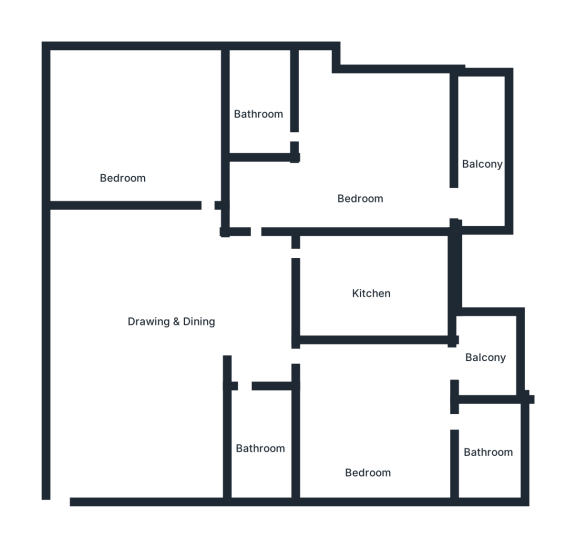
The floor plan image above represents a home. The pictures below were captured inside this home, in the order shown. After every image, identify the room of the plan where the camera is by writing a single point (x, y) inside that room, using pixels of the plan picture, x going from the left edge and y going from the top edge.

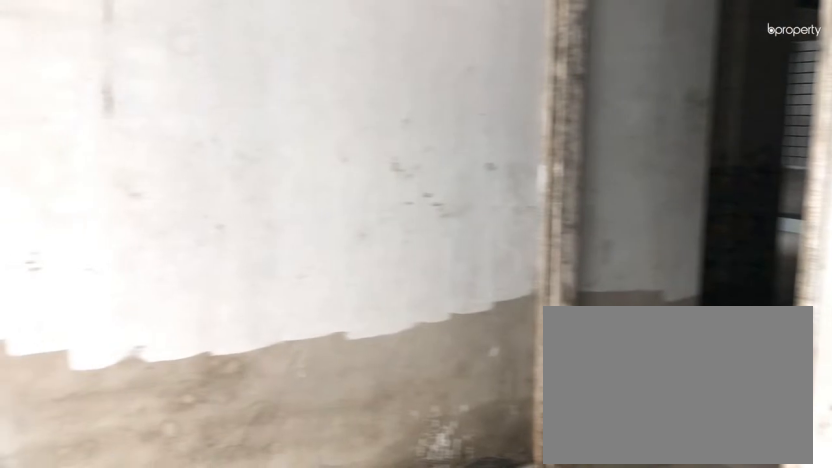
(121, 128)
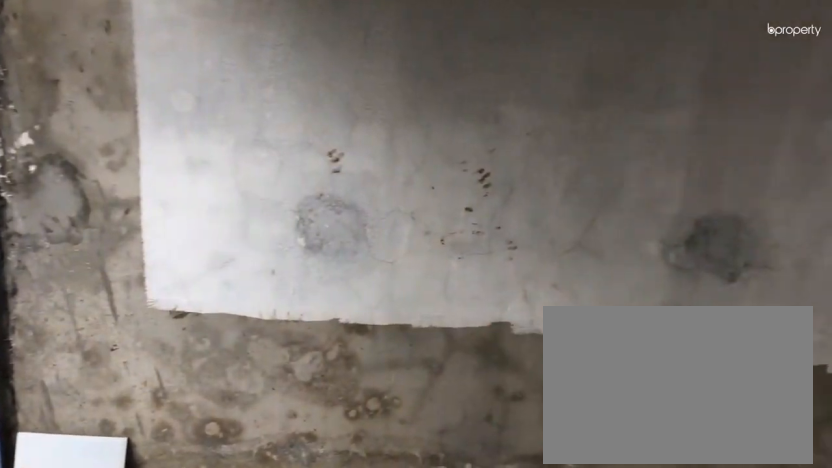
(360, 152)
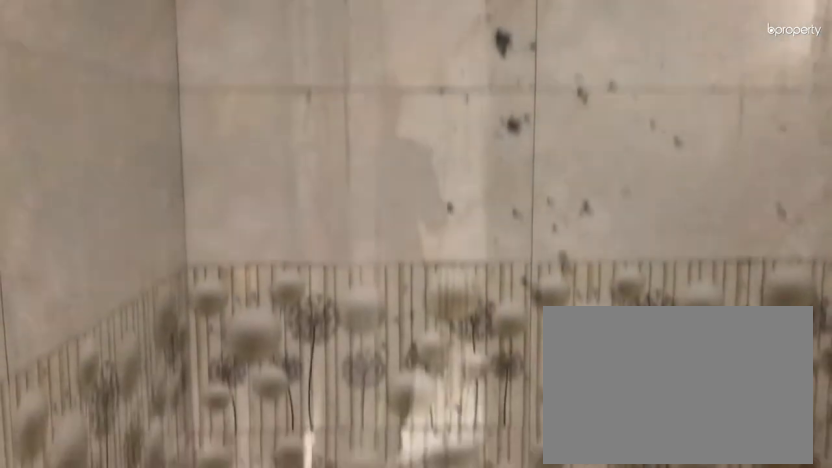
(486, 452)
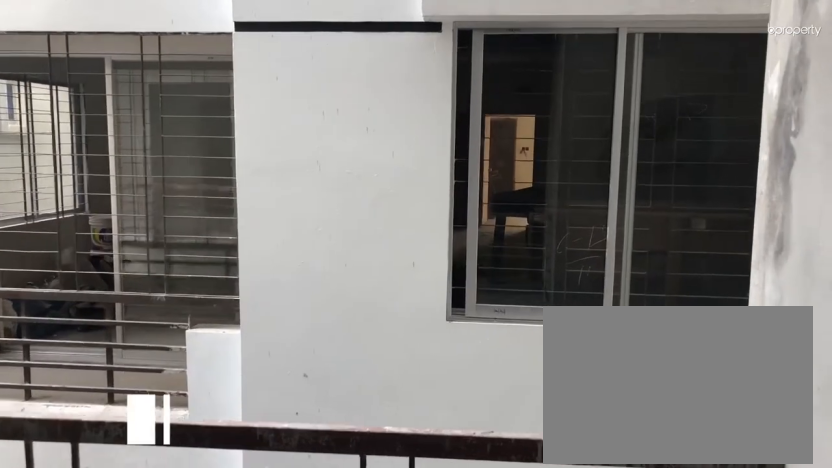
(483, 356)
